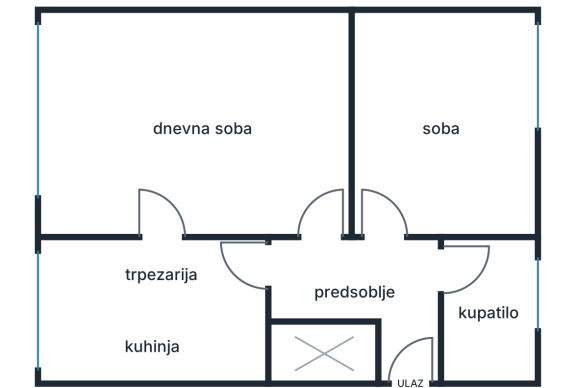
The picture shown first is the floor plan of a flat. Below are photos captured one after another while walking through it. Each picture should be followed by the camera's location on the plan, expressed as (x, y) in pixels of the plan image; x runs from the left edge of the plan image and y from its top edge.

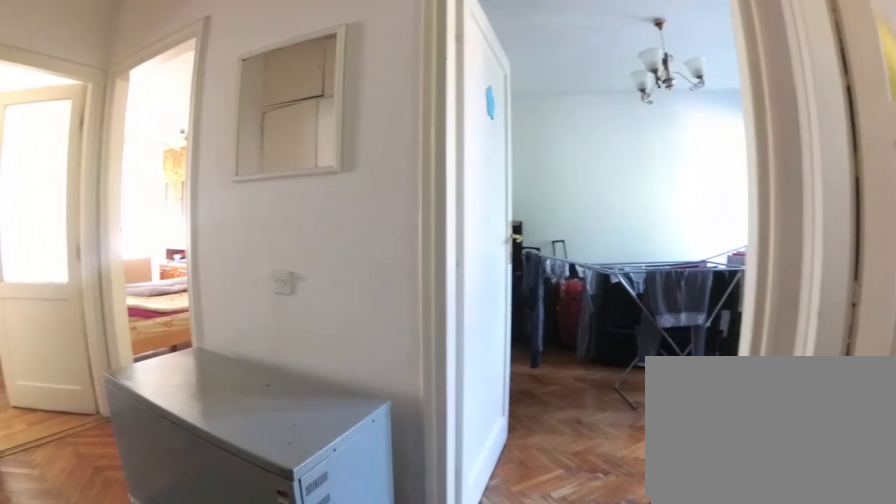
(410, 339)
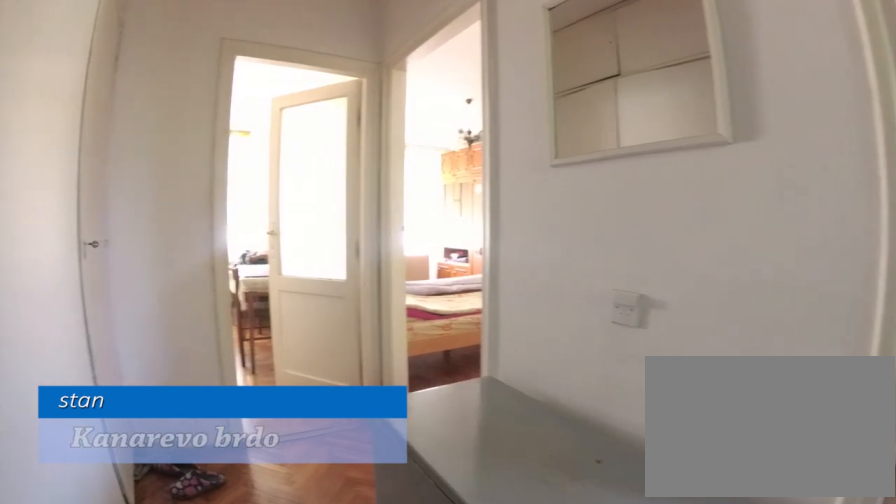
(396, 301)
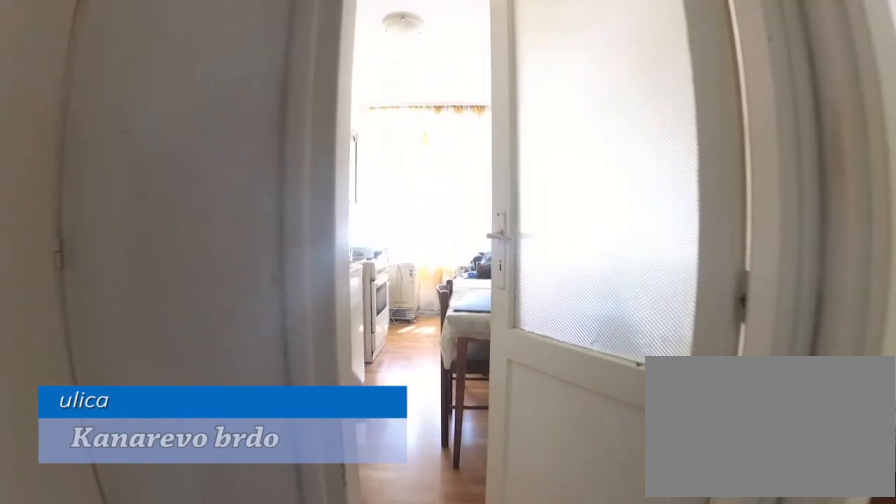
(300, 278)
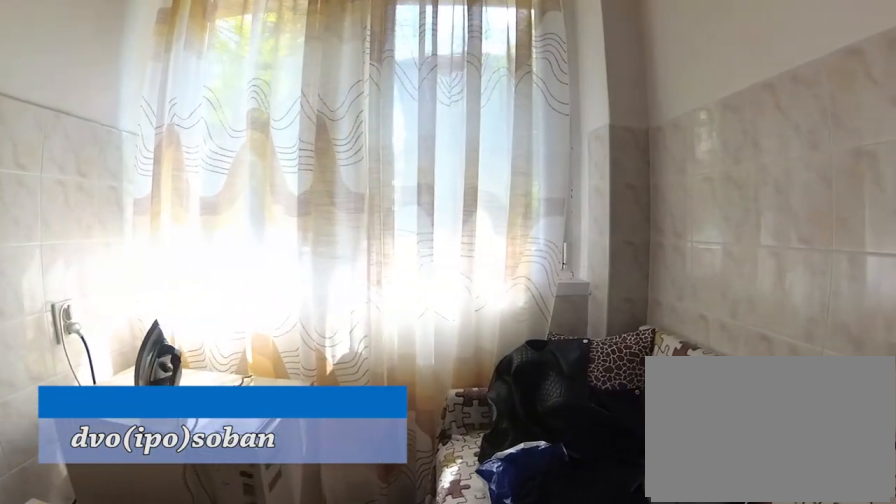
(117, 278)
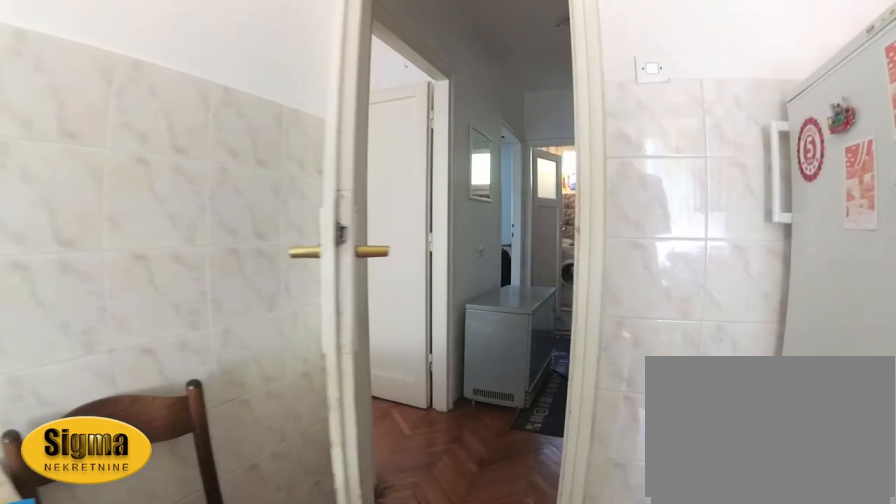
(148, 278)
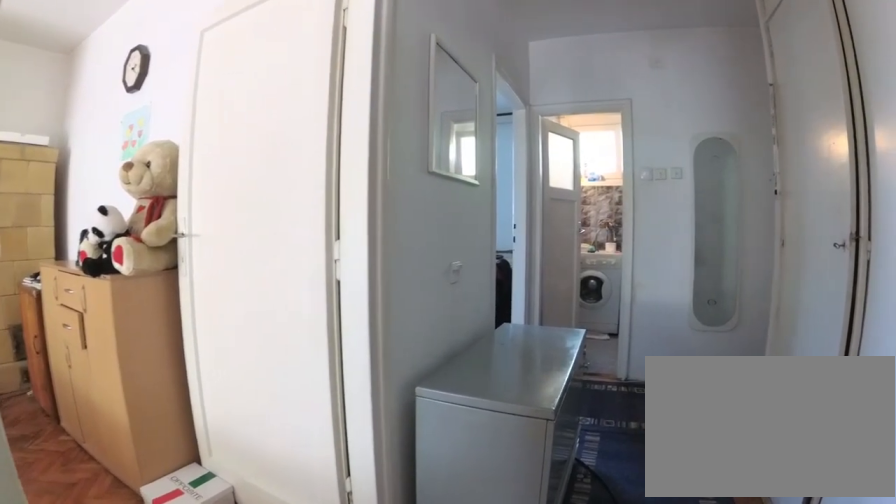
(259, 278)
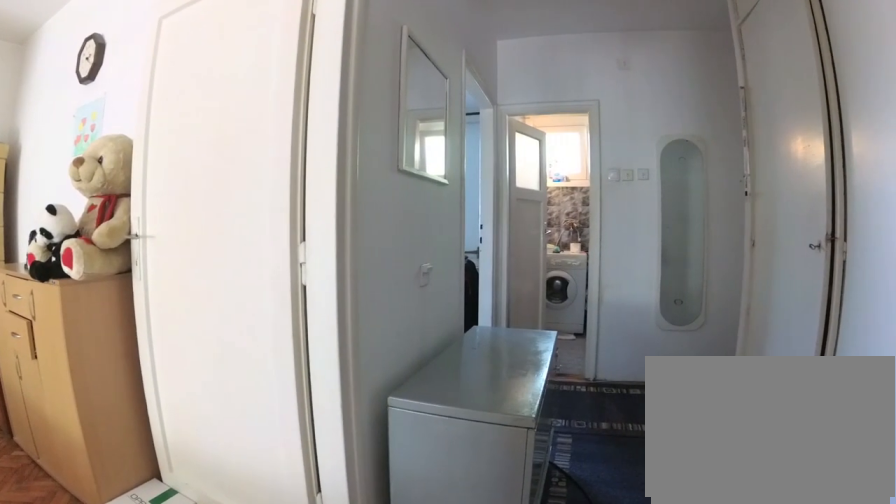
(267, 279)
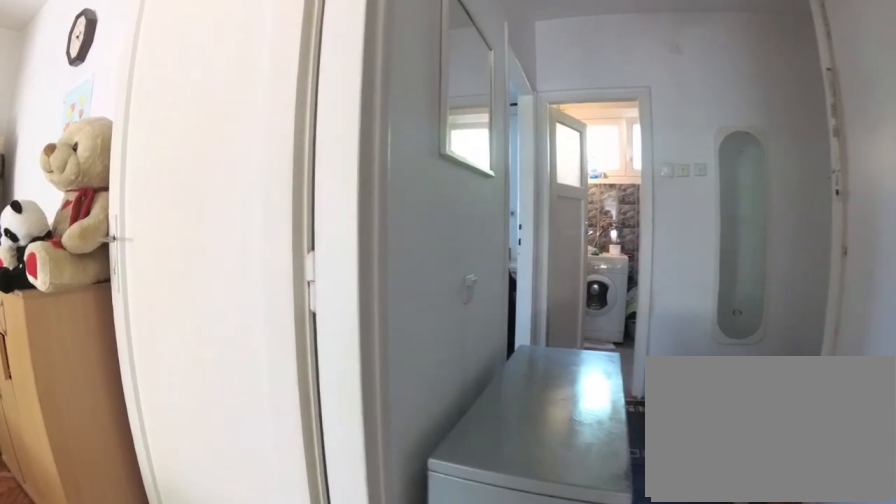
(284, 277)
